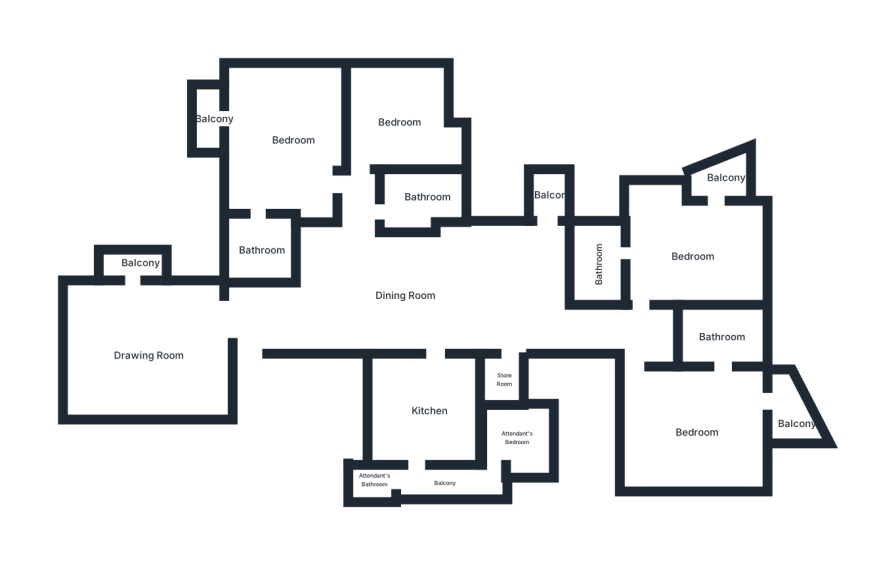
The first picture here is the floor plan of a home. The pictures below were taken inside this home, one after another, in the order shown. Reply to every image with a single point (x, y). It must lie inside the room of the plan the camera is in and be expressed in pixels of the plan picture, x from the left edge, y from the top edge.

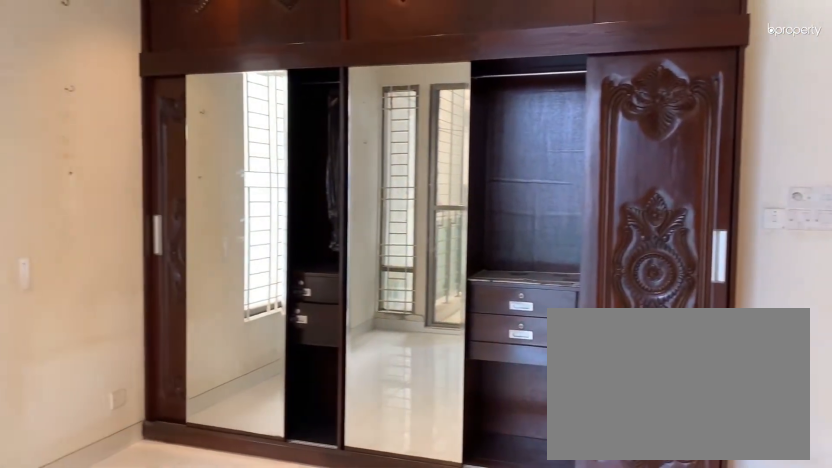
(694, 250)
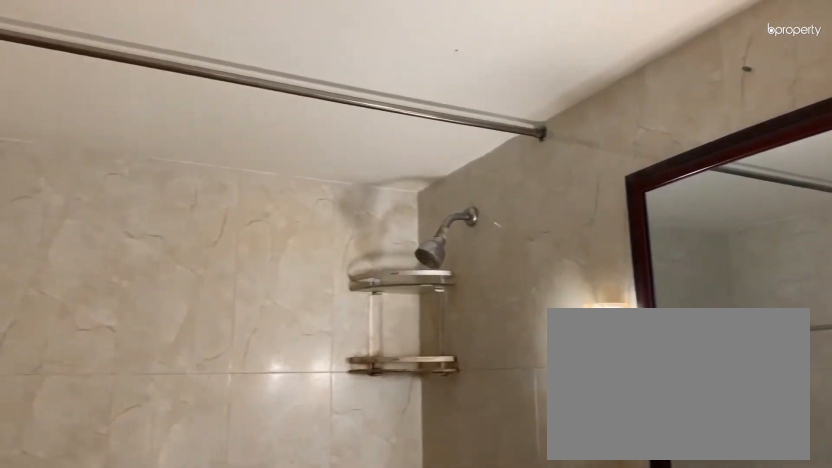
(599, 264)
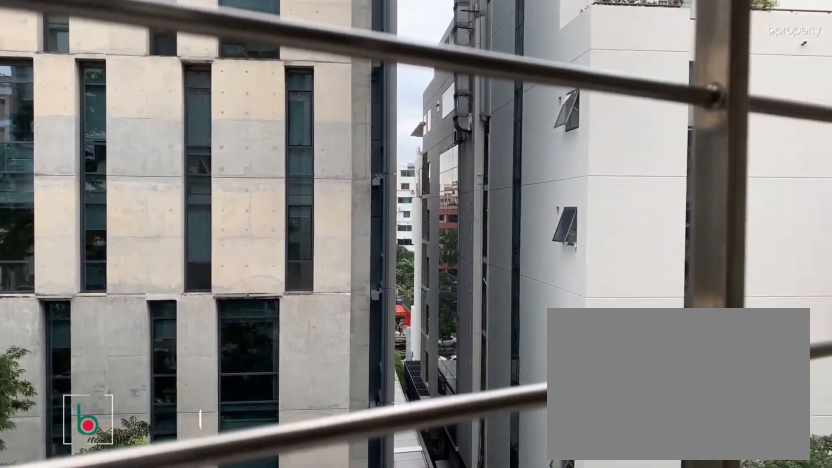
(730, 178)
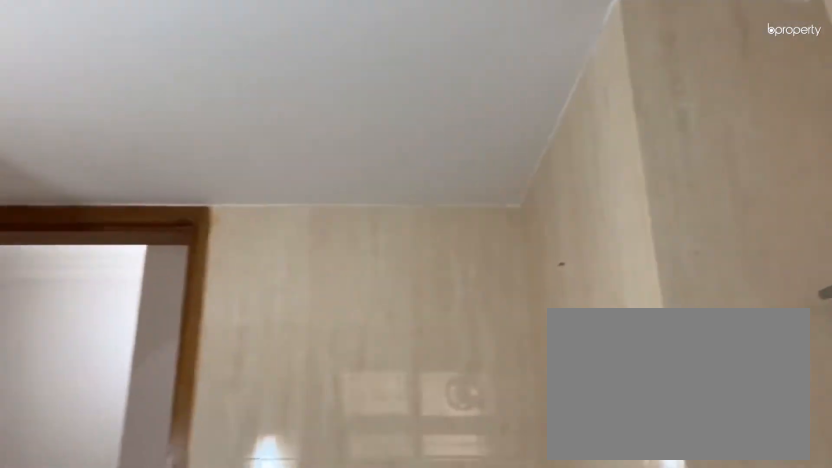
(419, 201)
